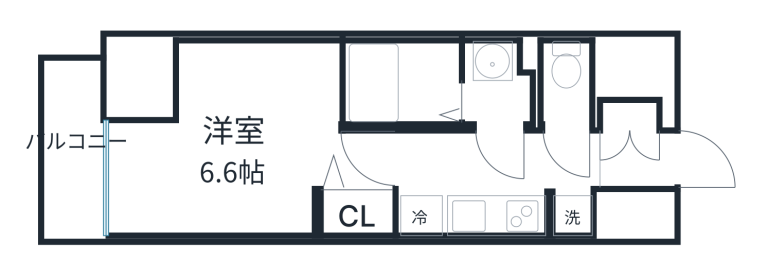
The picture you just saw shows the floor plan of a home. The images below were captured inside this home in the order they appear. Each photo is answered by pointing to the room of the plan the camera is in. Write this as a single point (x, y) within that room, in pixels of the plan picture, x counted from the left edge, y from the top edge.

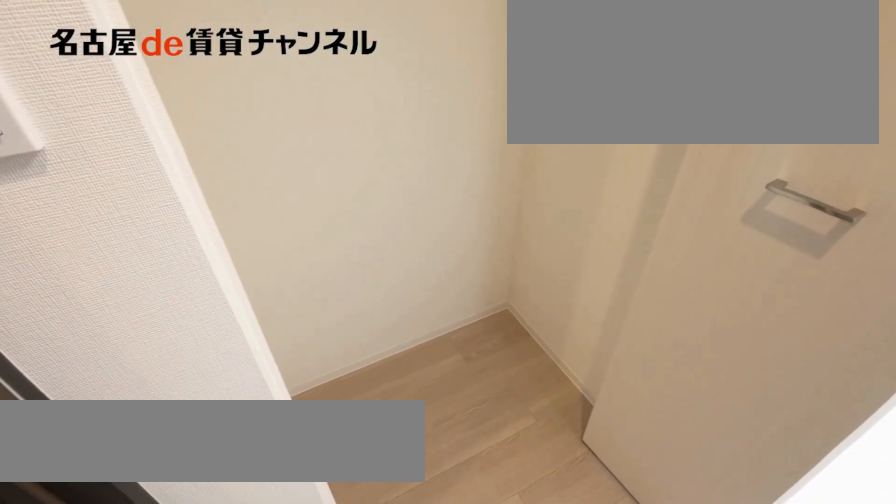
(354, 213)
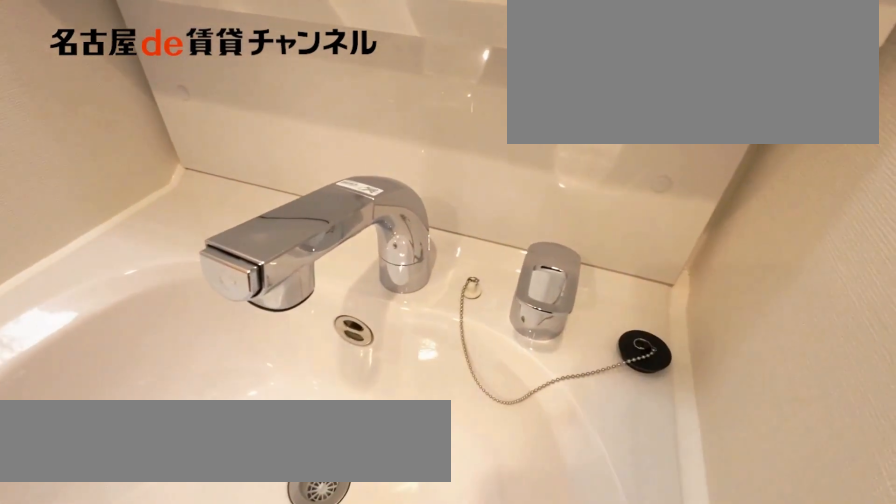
(499, 84)
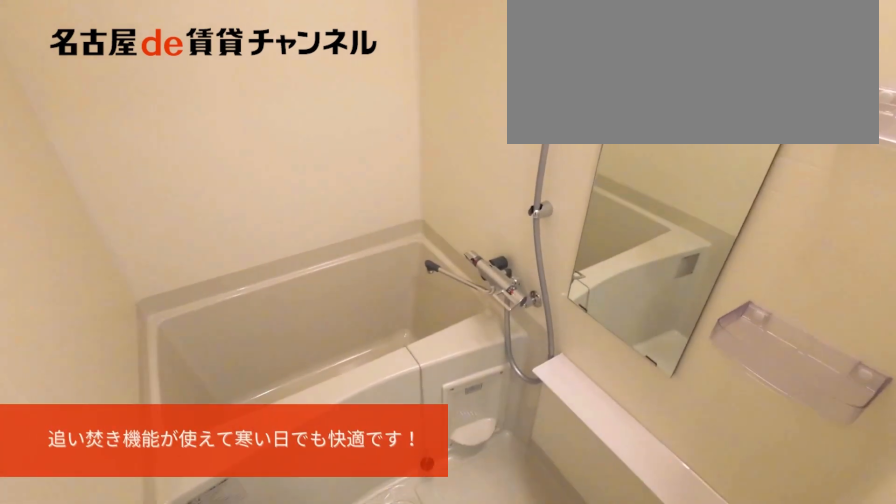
(402, 83)
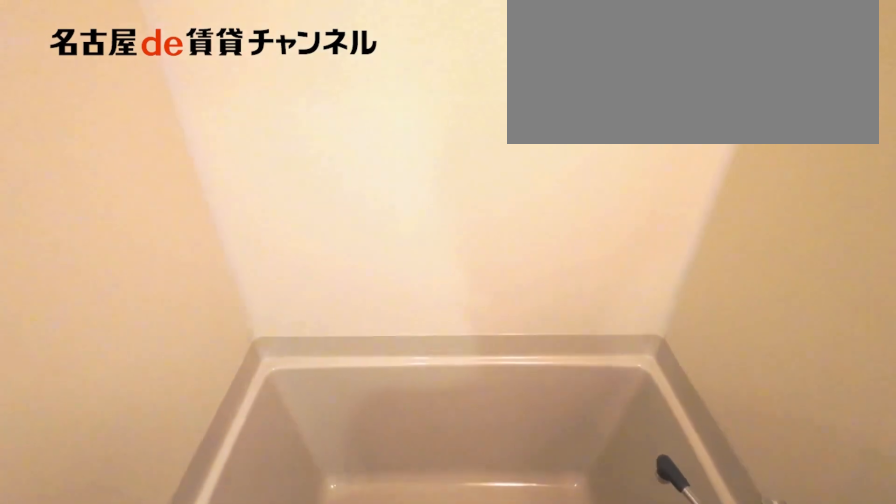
(402, 83)
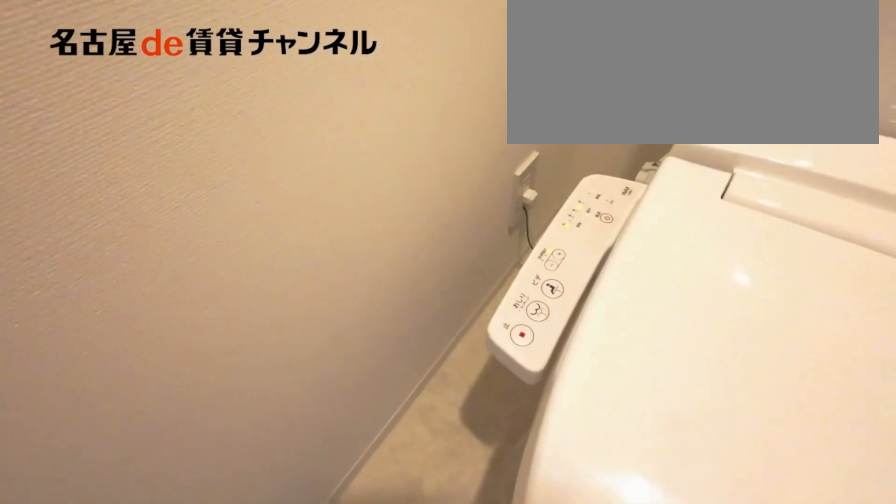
(563, 83)
